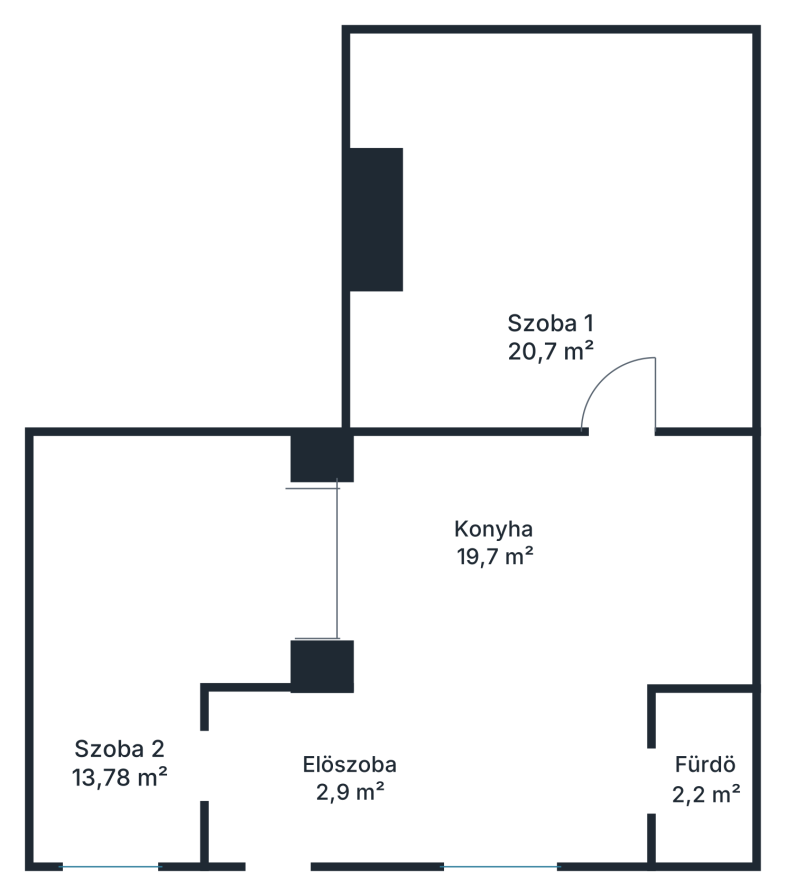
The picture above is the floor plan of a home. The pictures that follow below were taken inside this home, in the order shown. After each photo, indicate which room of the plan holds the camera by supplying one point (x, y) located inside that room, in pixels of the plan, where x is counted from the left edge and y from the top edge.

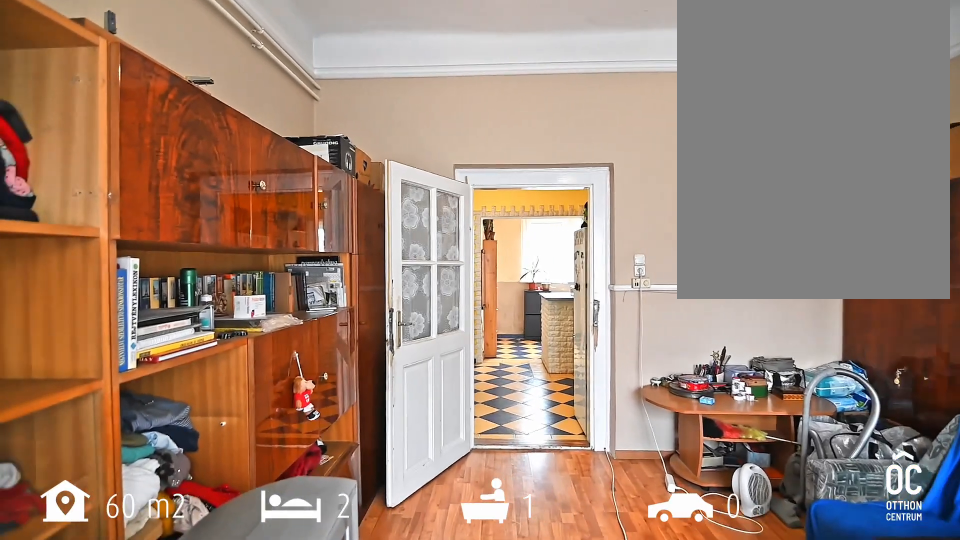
(561, 238)
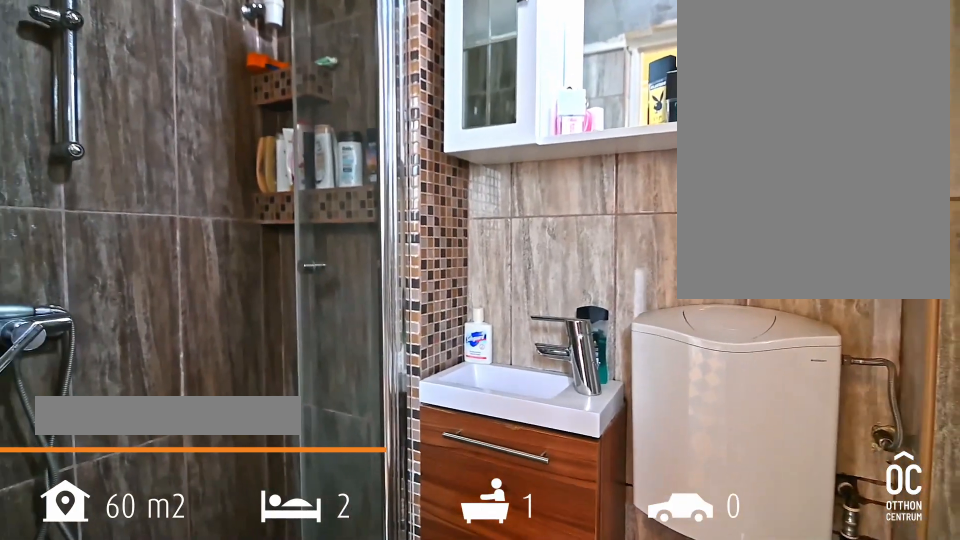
(703, 777)
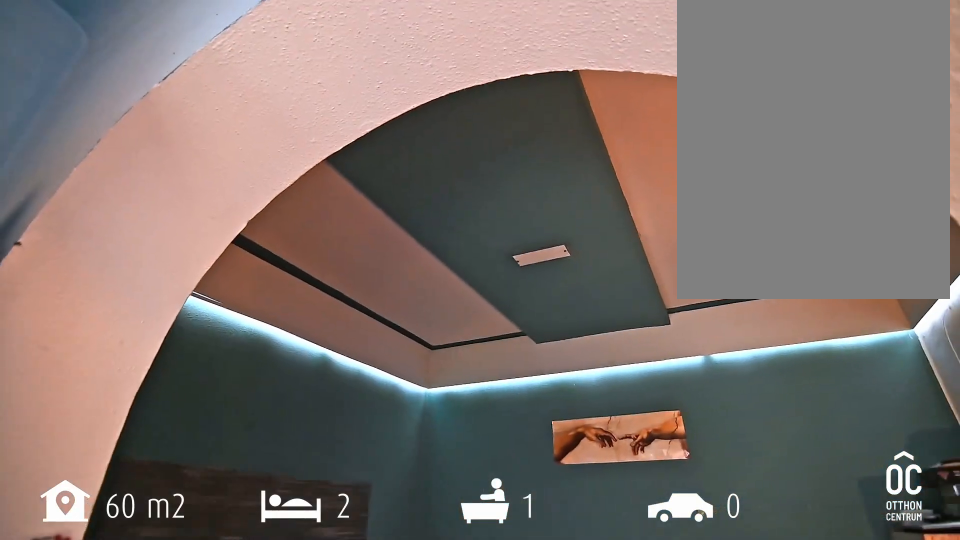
(130, 680)
